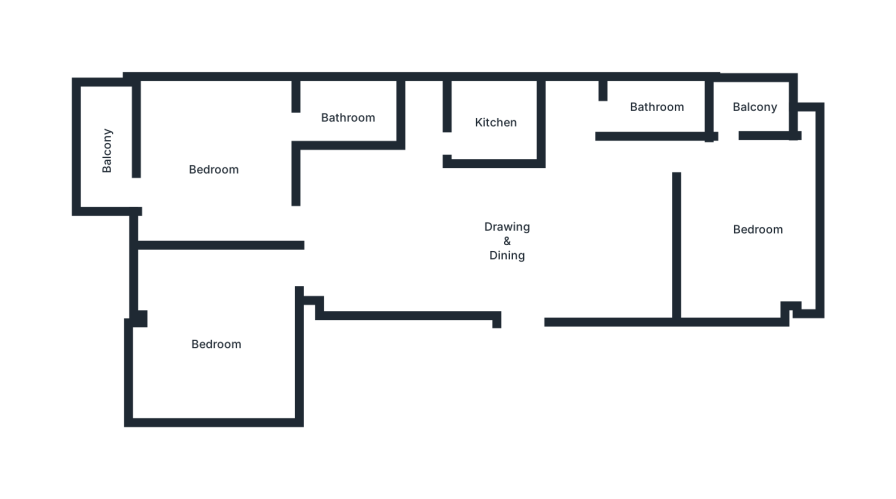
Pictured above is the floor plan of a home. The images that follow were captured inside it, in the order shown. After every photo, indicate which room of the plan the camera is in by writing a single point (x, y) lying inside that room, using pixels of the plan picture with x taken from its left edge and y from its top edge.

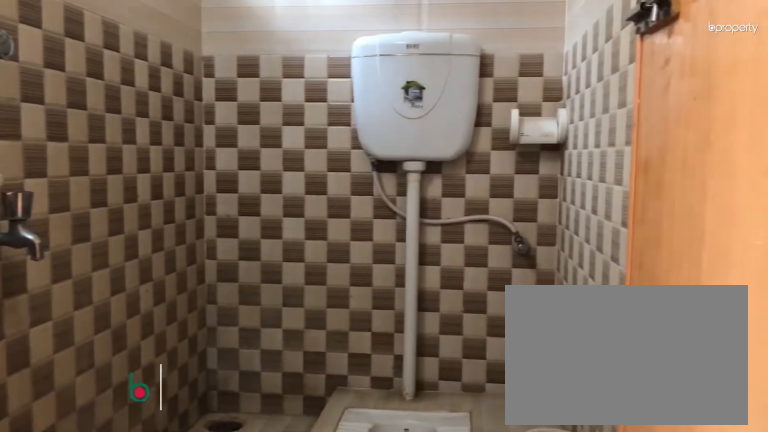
(653, 107)
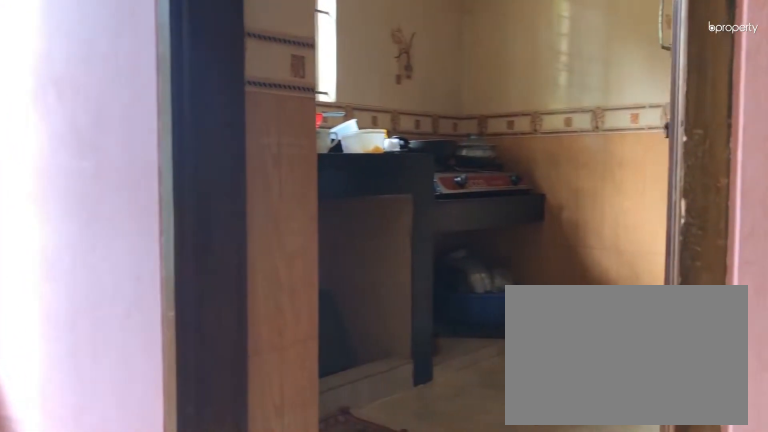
(491, 122)
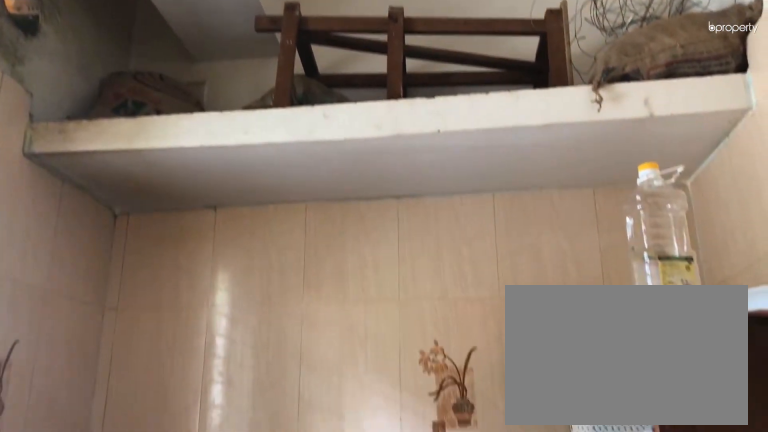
(490, 122)
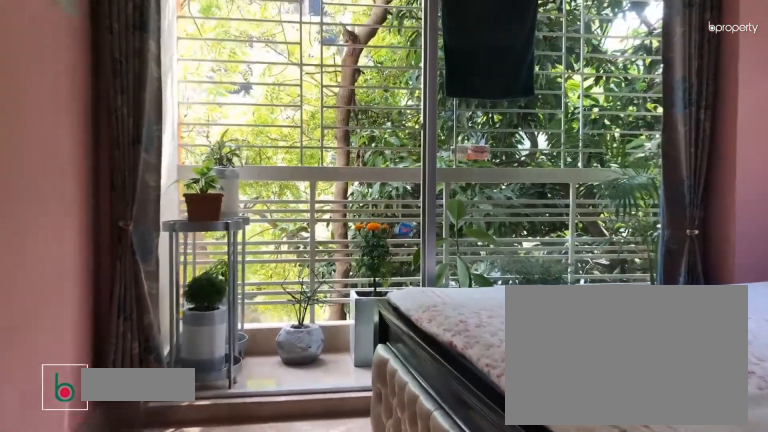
(212, 169)
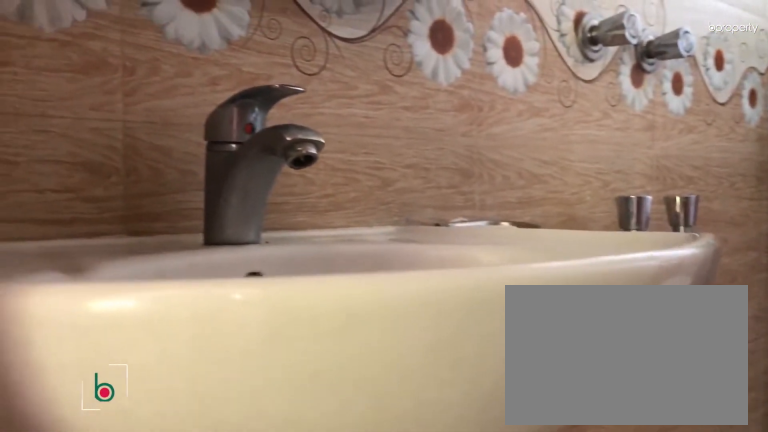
(359, 115)
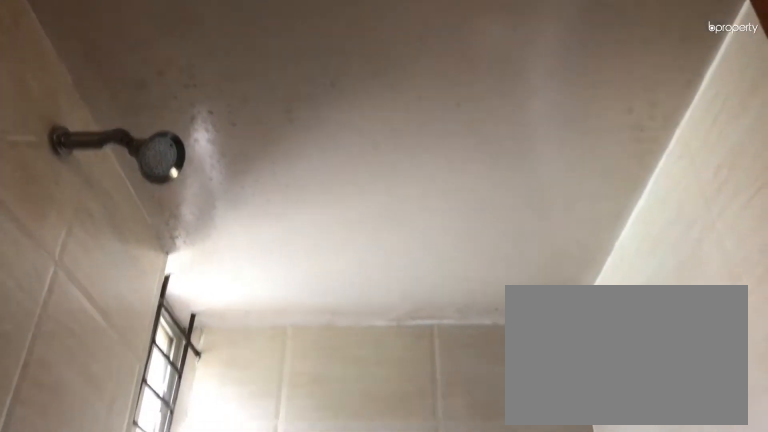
(359, 115)
